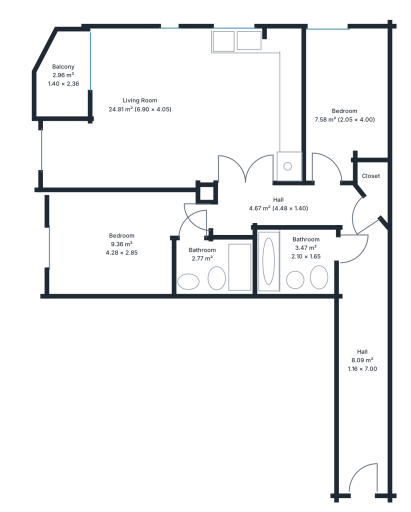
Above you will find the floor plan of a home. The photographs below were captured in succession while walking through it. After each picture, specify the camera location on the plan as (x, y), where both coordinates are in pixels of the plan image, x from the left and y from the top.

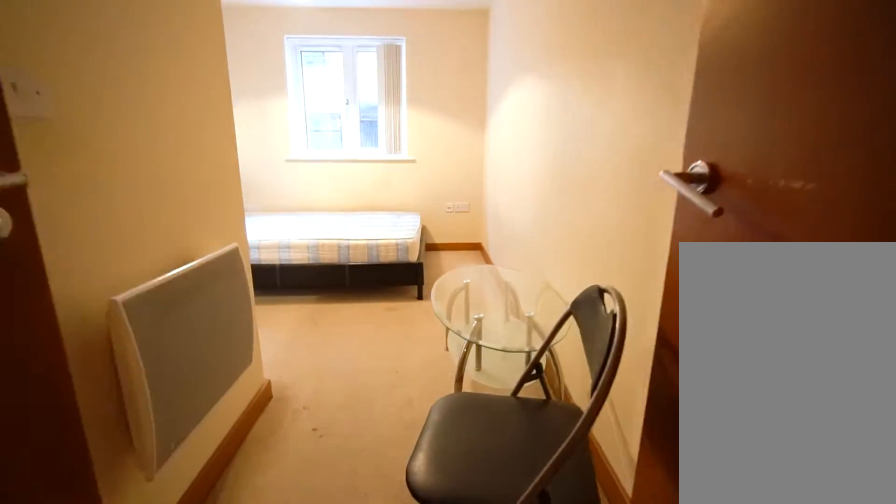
(213, 213)
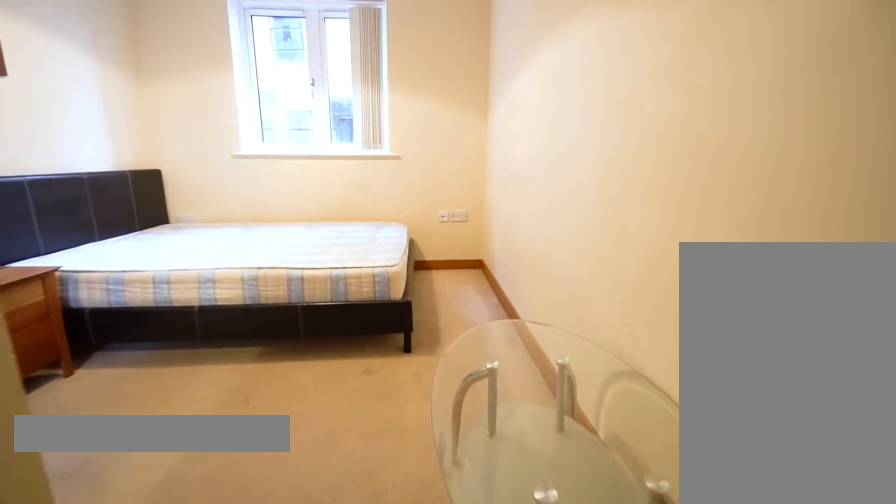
(142, 224)
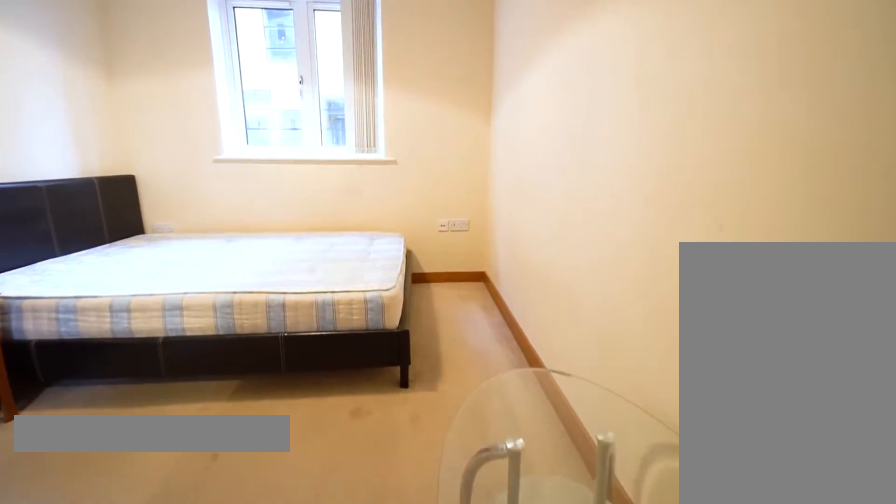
(132, 223)
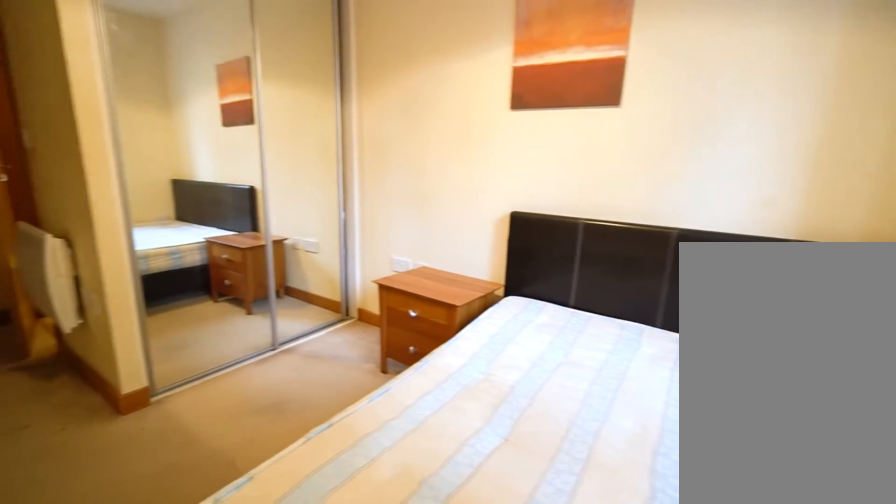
(73, 210)
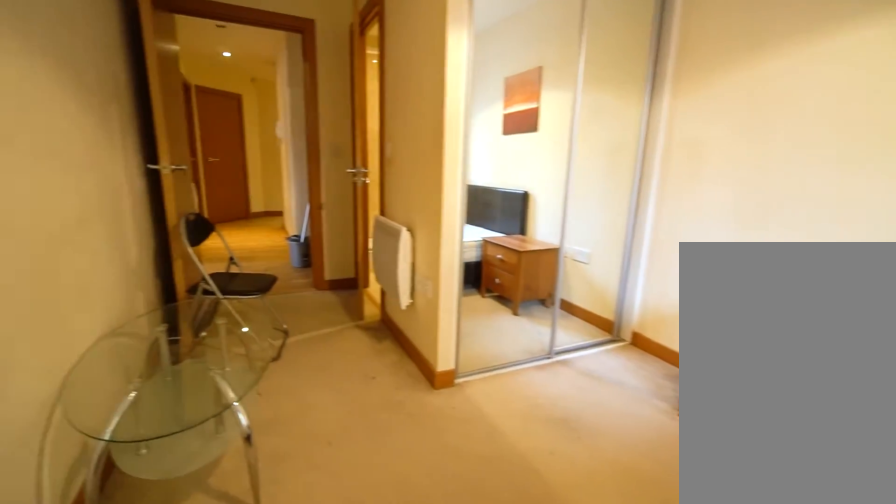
(73, 210)
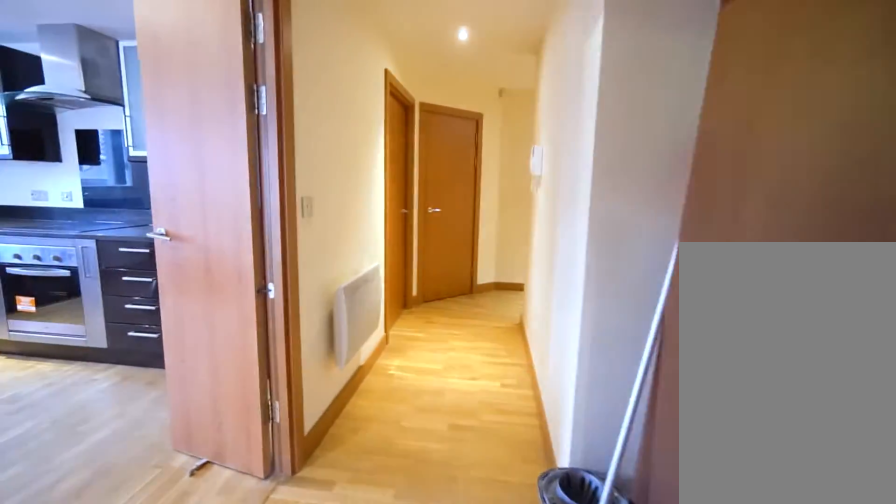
(193, 217)
